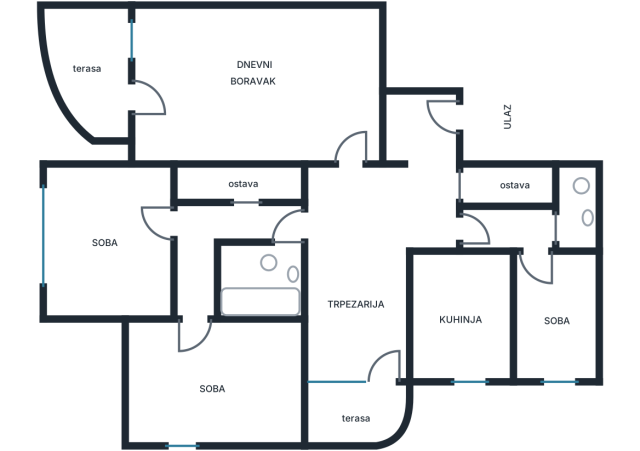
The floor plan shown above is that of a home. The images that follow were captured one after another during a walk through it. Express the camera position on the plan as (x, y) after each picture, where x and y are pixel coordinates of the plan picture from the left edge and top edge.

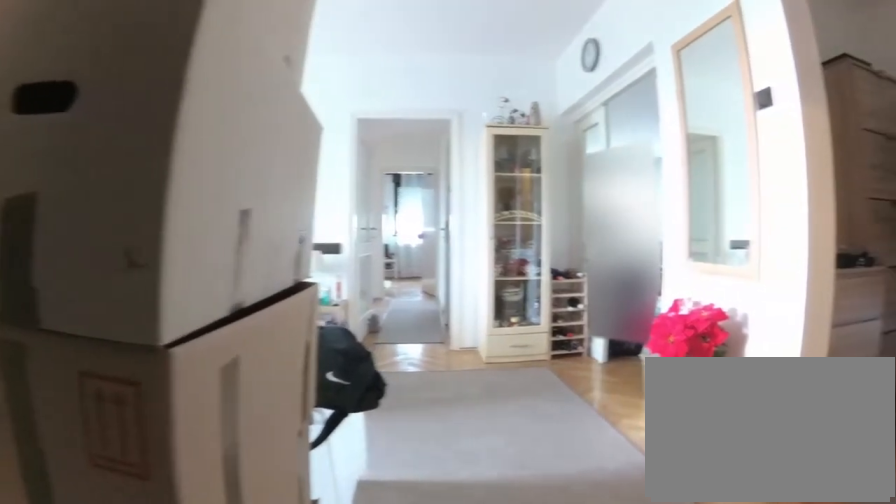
(457, 236)
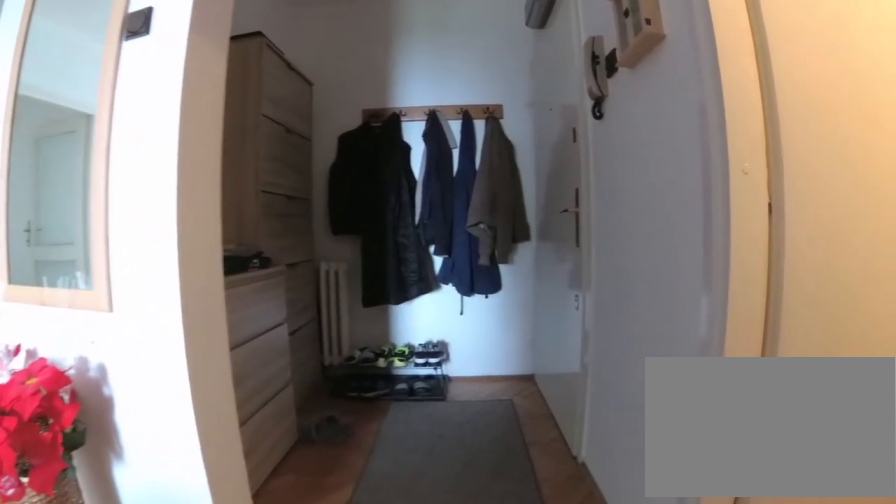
(426, 222)
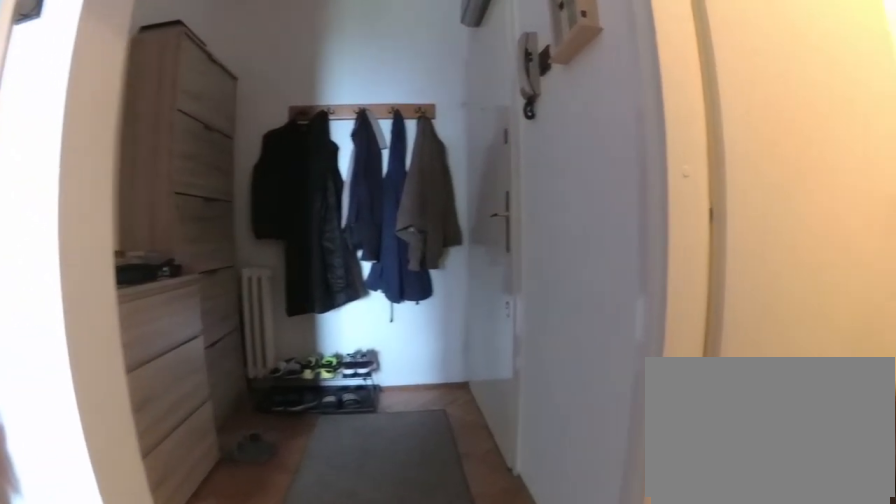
(424, 219)
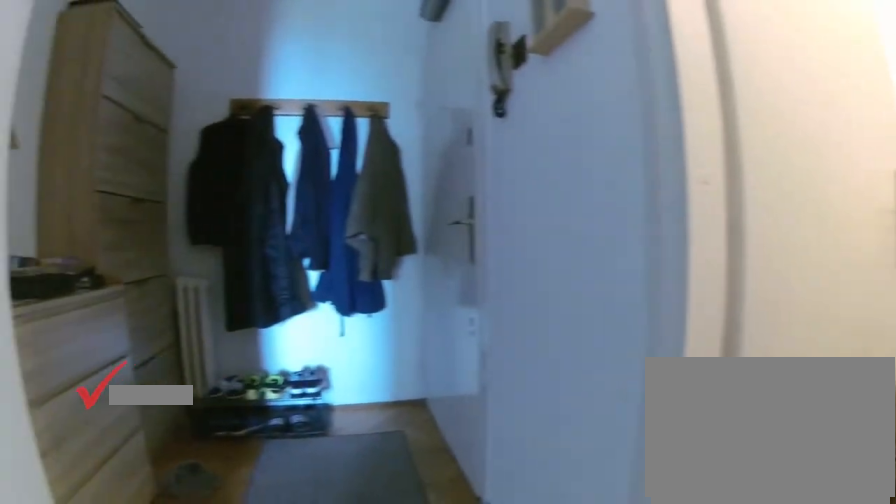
(434, 213)
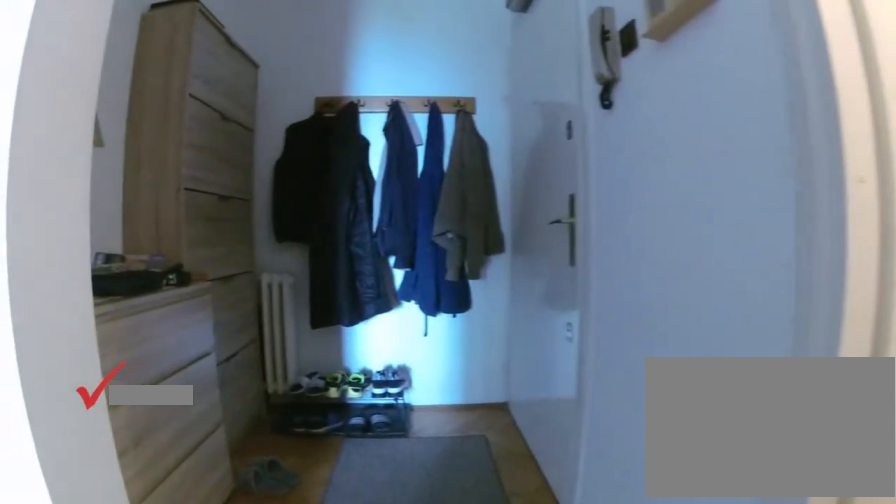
(432, 212)
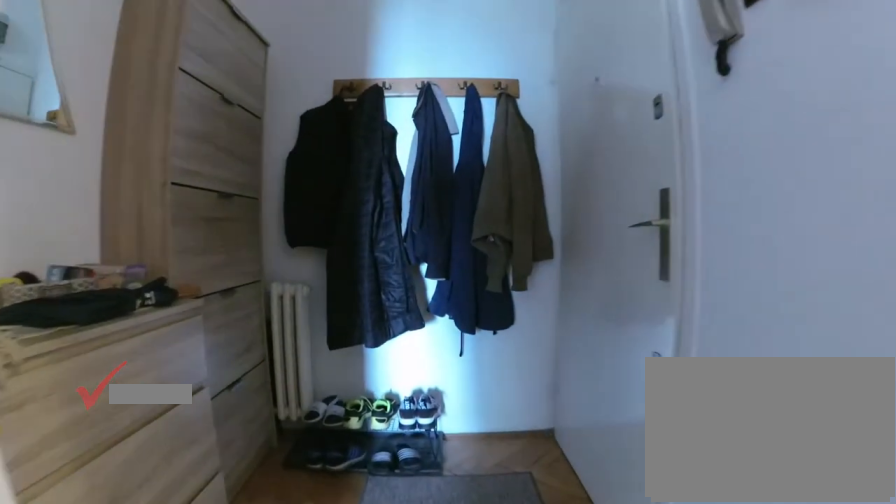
(429, 197)
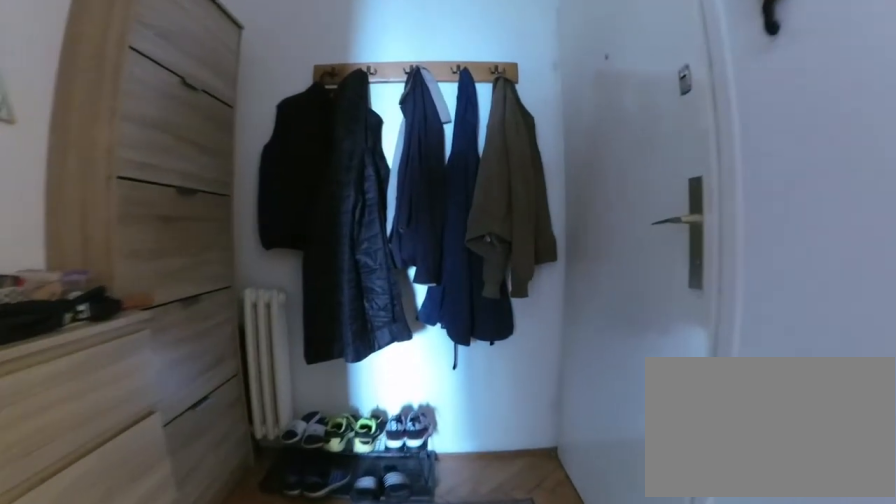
(431, 189)
